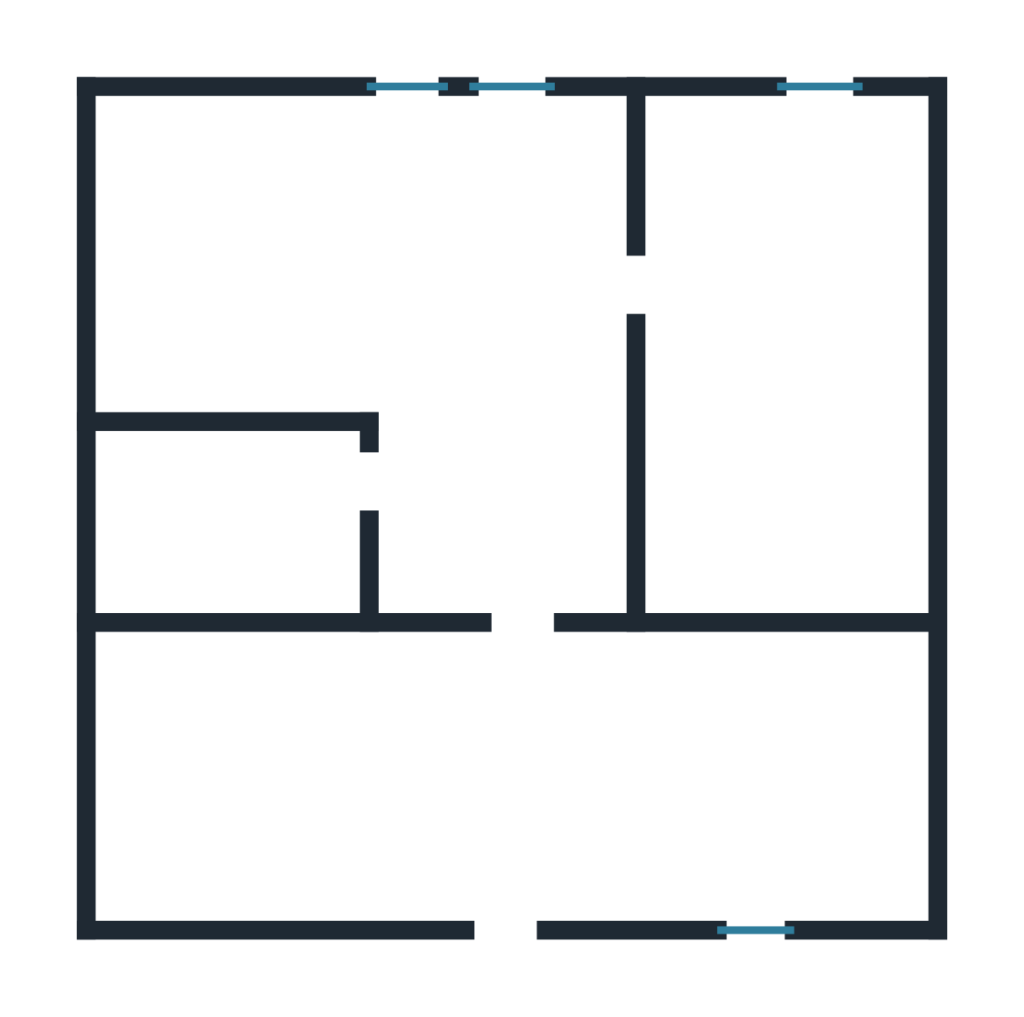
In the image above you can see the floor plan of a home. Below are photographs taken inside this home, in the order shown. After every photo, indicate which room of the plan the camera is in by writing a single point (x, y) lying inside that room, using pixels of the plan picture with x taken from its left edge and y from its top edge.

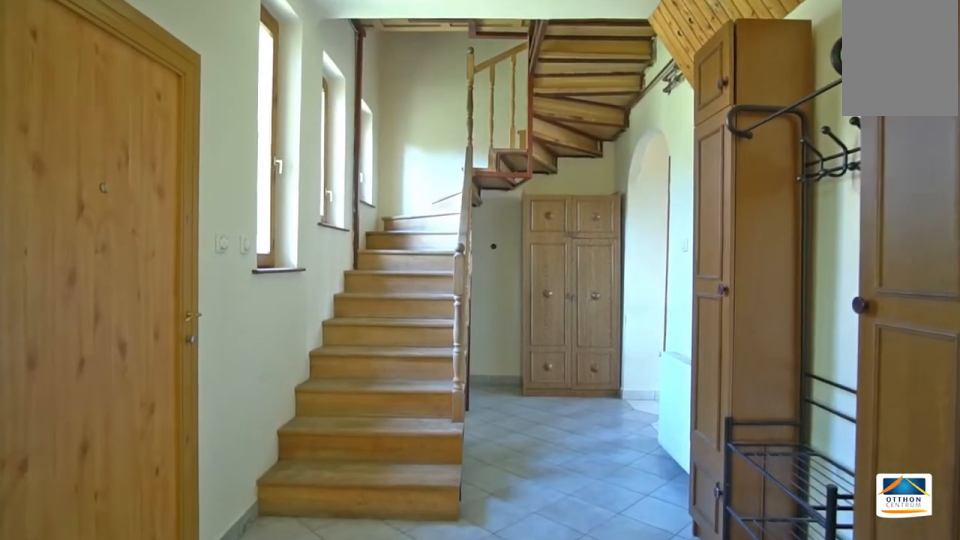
(537, 784)
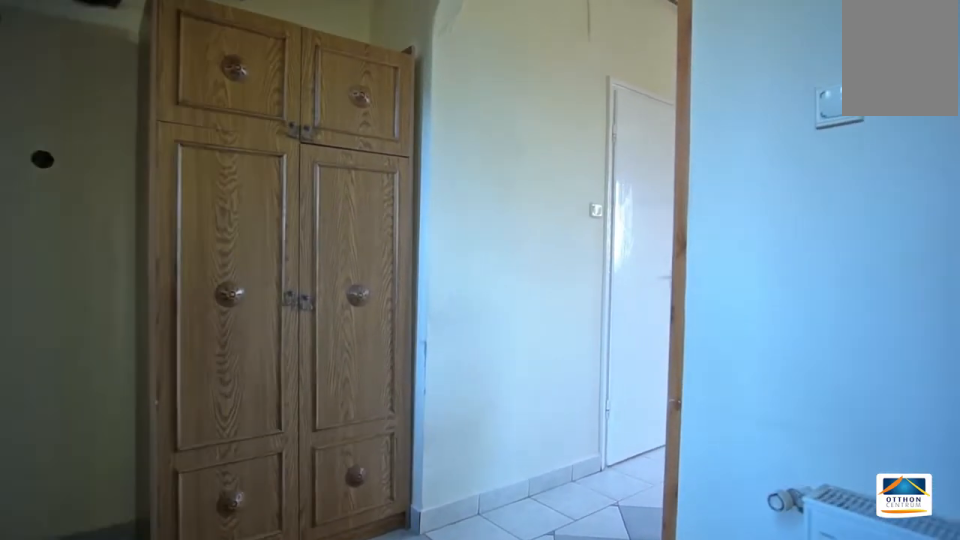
(531, 785)
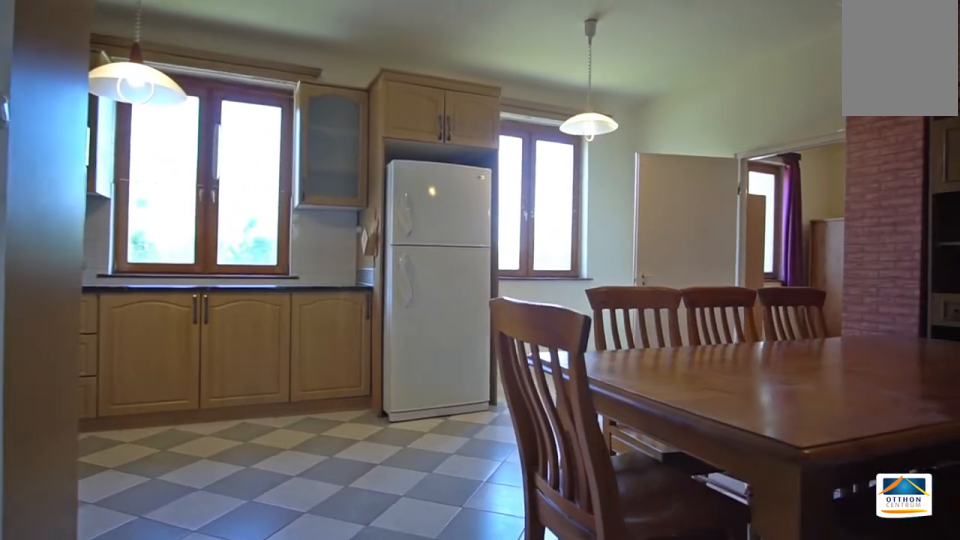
(535, 271)
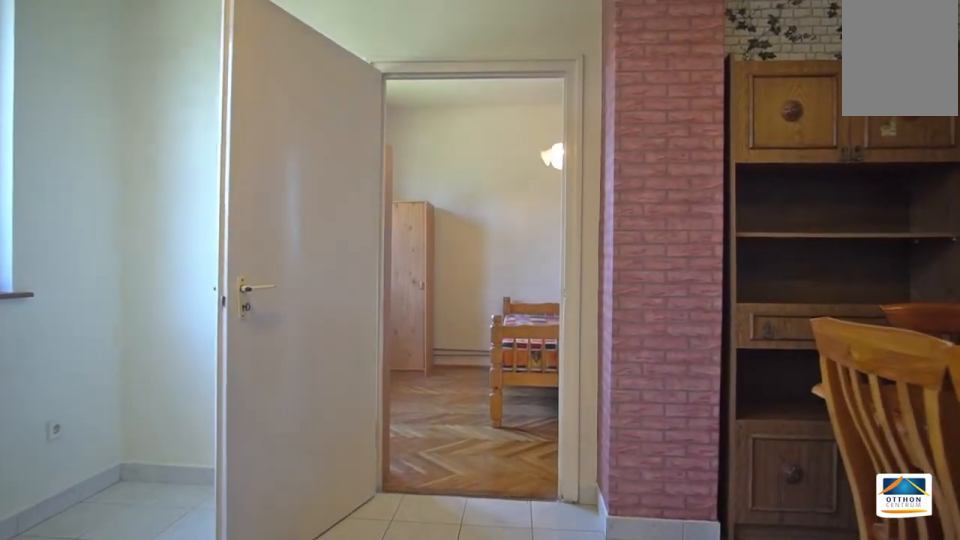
(537, 270)
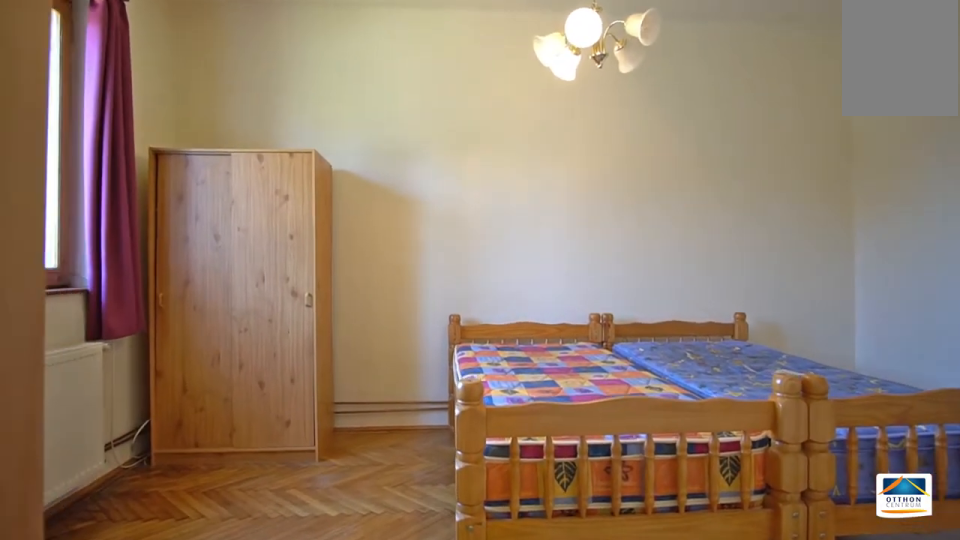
(791, 351)
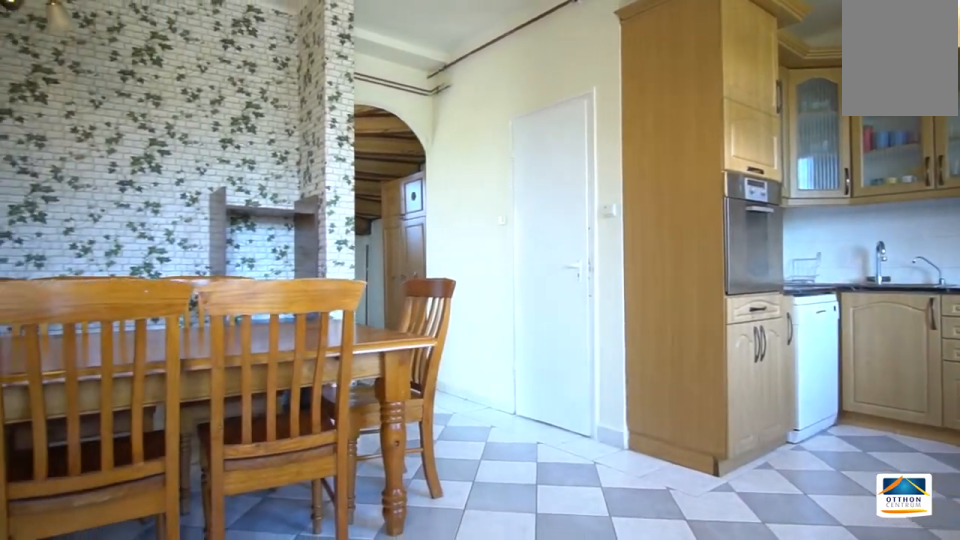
(532, 271)
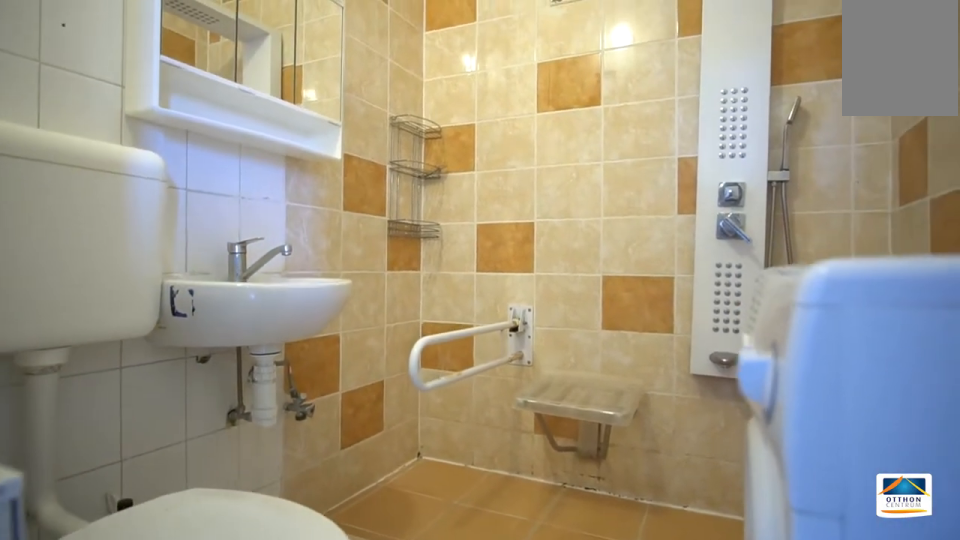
(248, 529)
